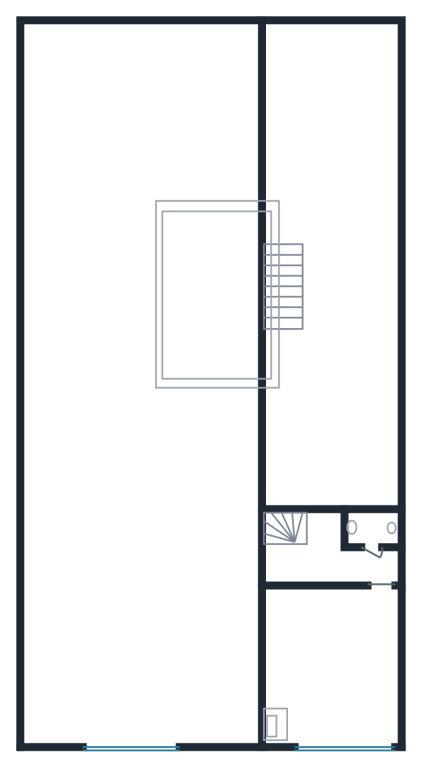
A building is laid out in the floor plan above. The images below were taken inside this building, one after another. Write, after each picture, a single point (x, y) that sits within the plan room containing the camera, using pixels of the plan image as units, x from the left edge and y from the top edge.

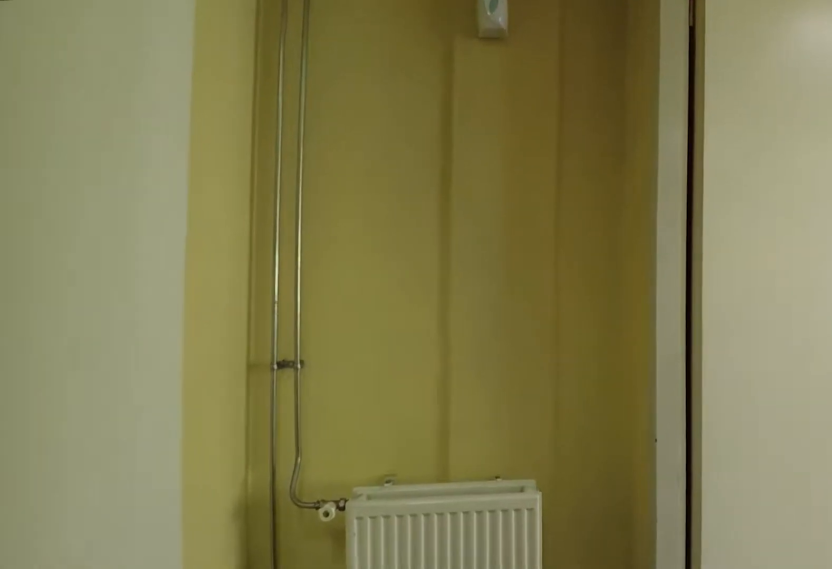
(326, 556)
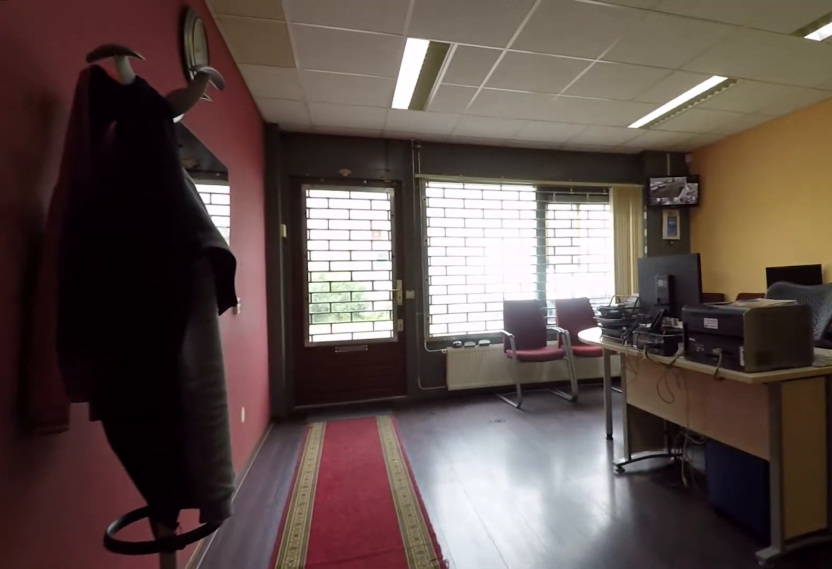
(332, 663)
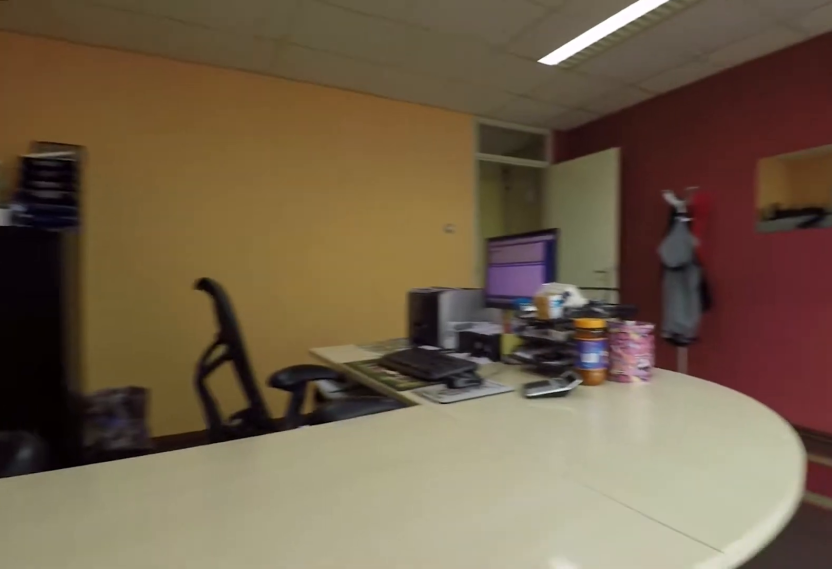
(332, 663)
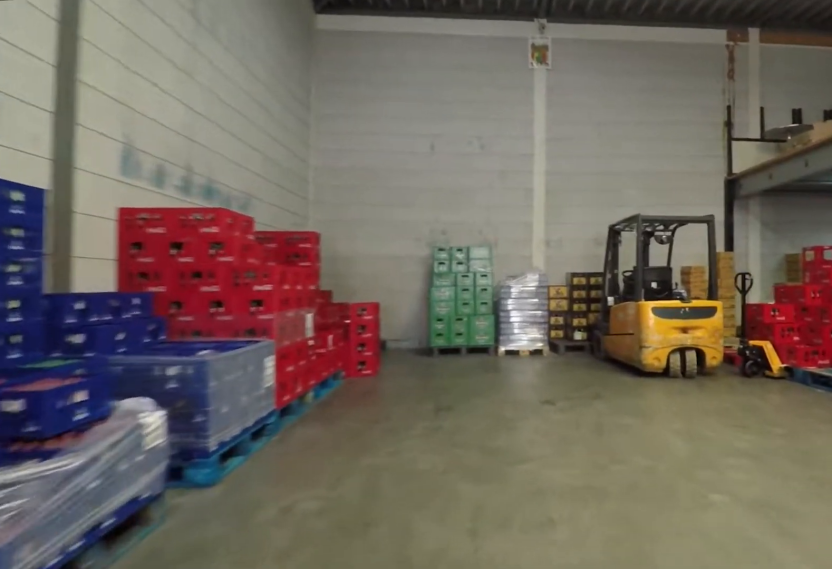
(31, 483)
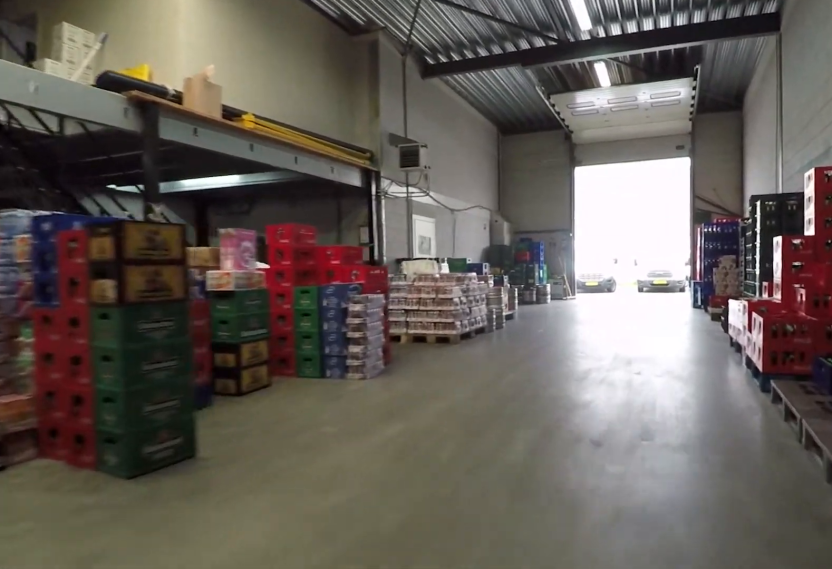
(34, 652)
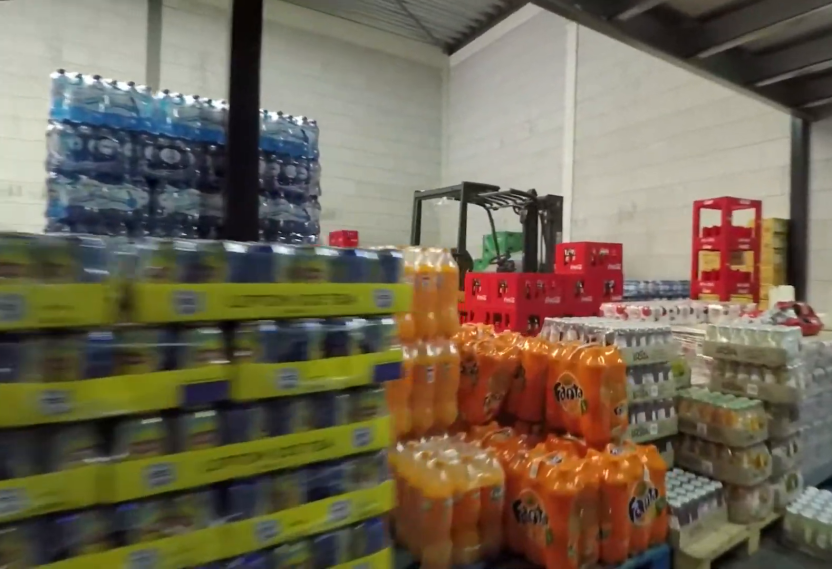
(332, 264)
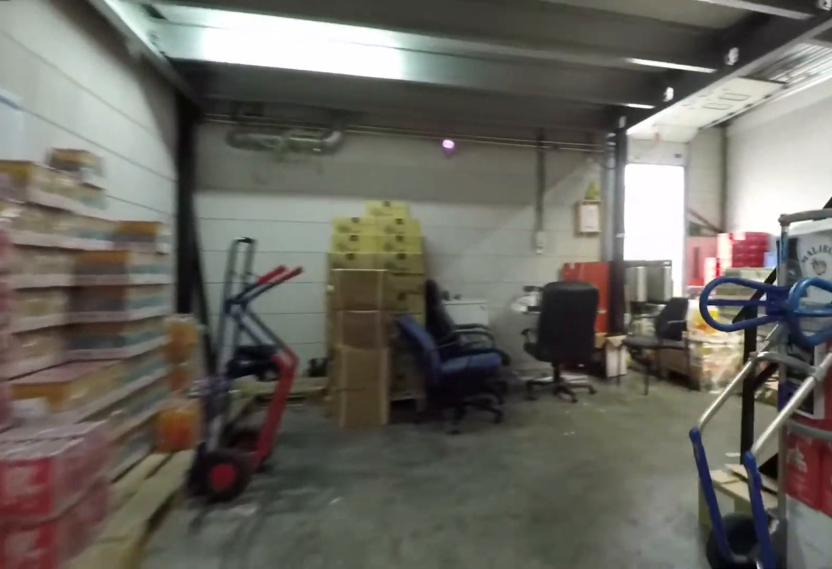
(332, 264)
